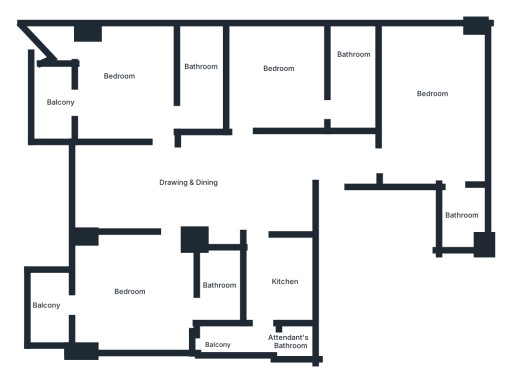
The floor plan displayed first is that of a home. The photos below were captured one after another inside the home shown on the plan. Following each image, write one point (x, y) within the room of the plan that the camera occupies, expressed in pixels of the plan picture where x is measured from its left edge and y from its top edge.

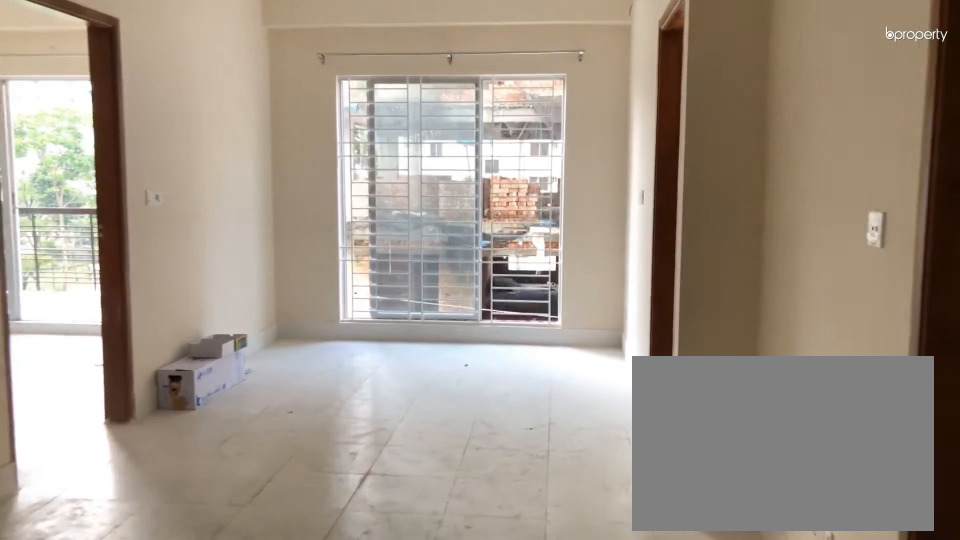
(292, 165)
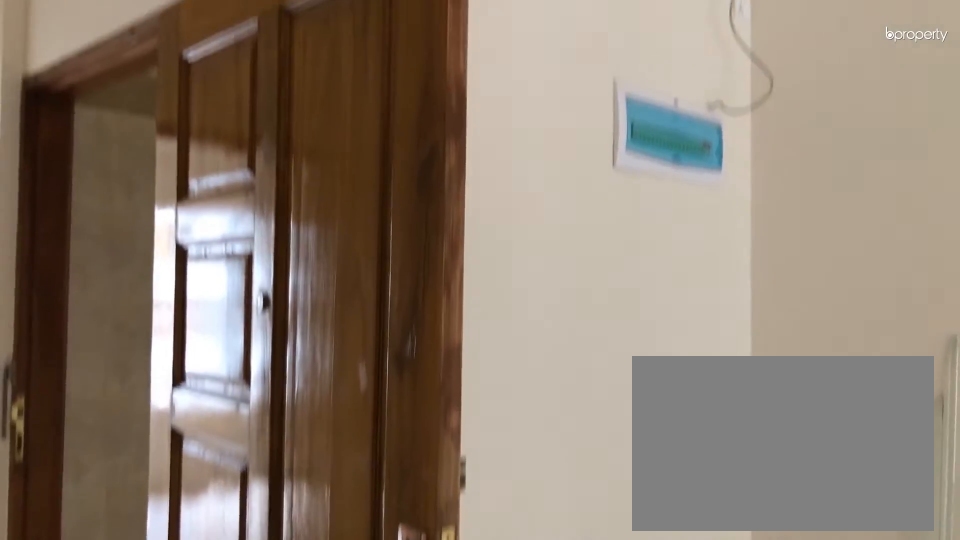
(198, 183)
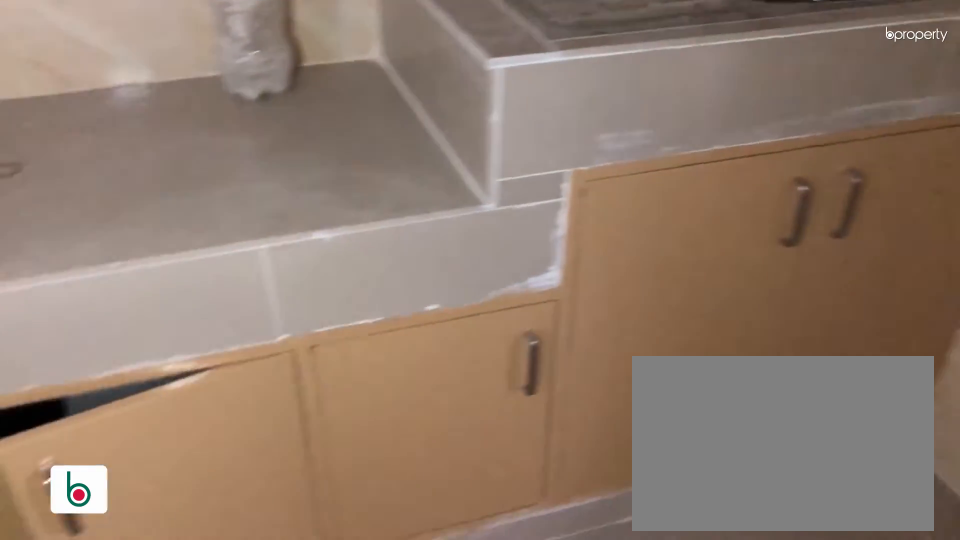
(279, 268)
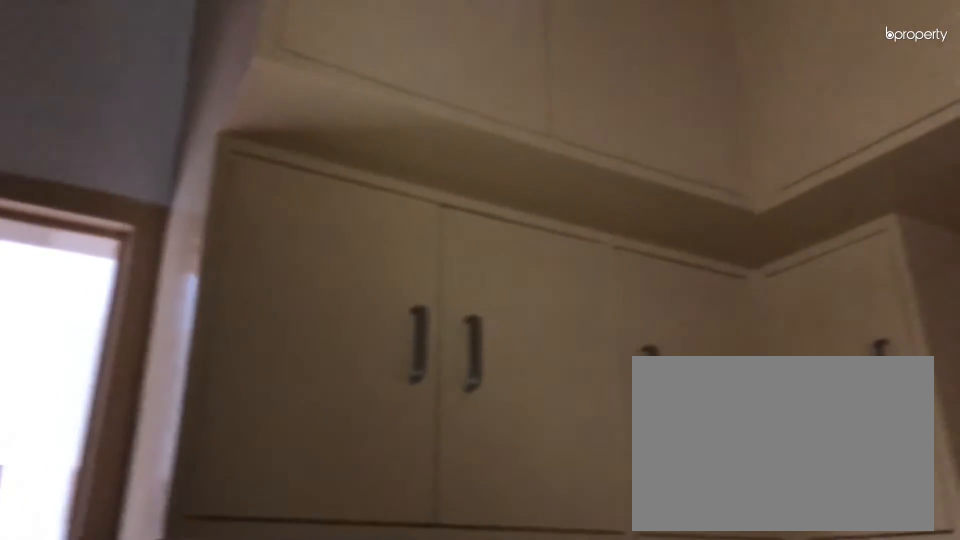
(279, 268)
